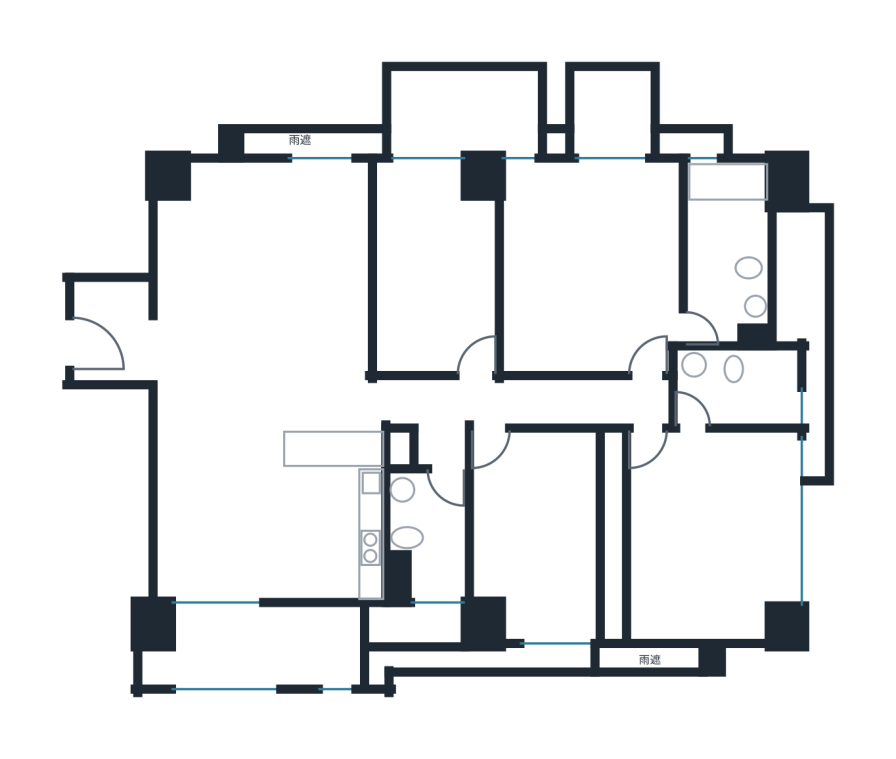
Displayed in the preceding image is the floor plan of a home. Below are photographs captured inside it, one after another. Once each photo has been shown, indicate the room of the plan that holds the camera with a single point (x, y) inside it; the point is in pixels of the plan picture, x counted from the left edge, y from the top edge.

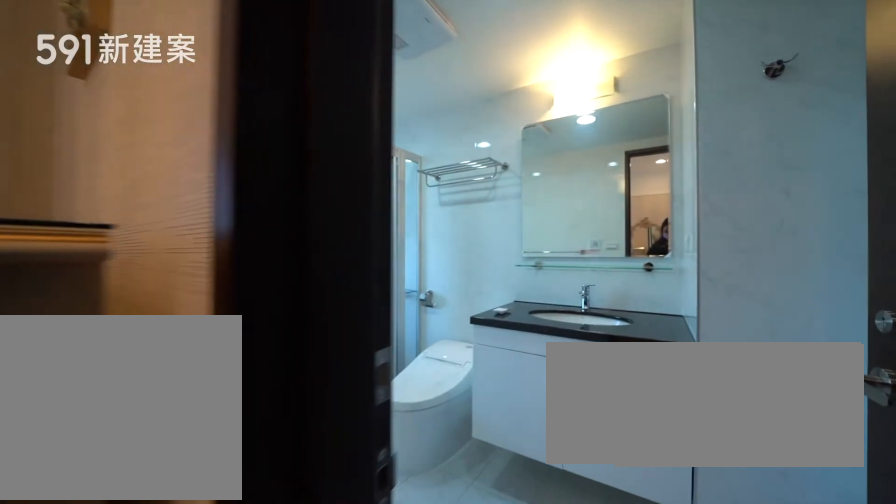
(727, 245)
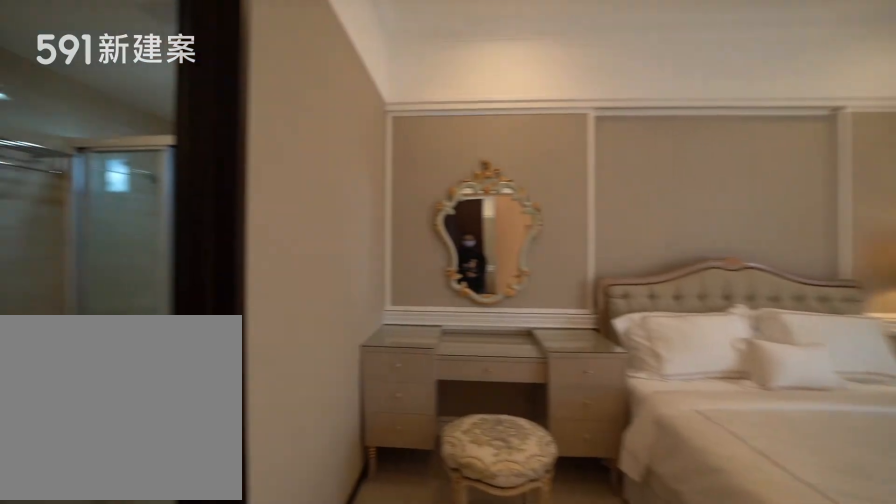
(702, 539)
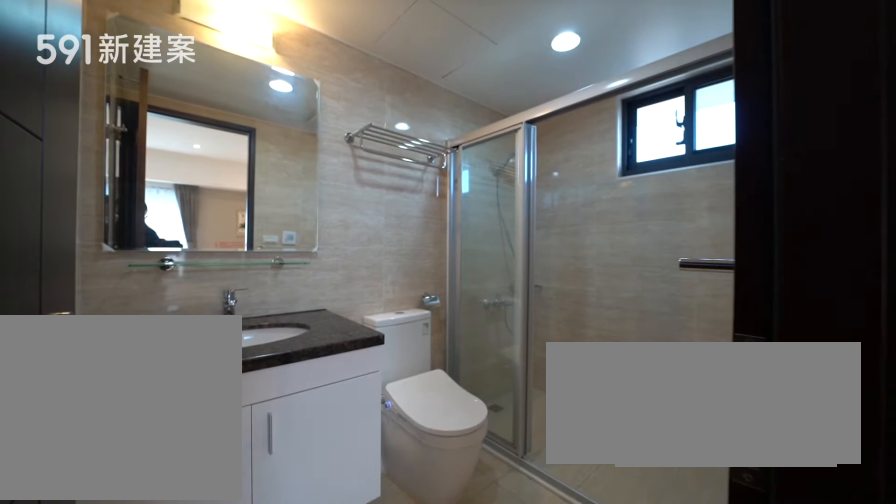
(744, 386)
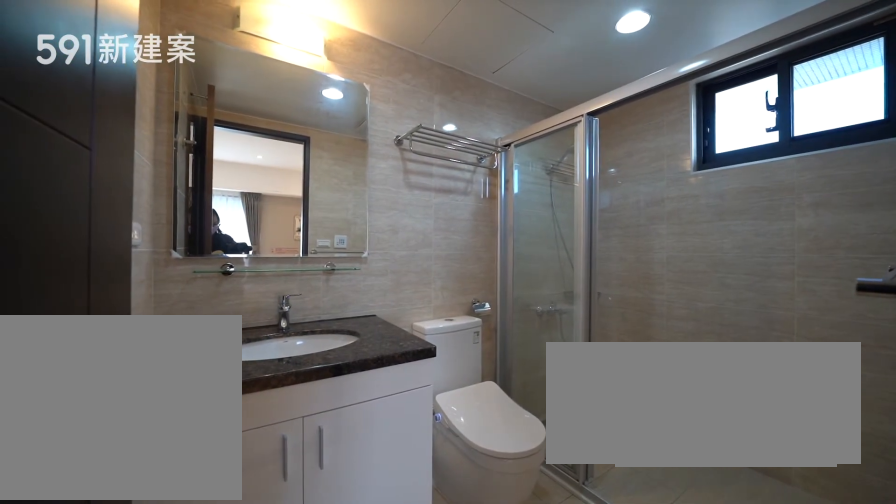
(744, 386)
